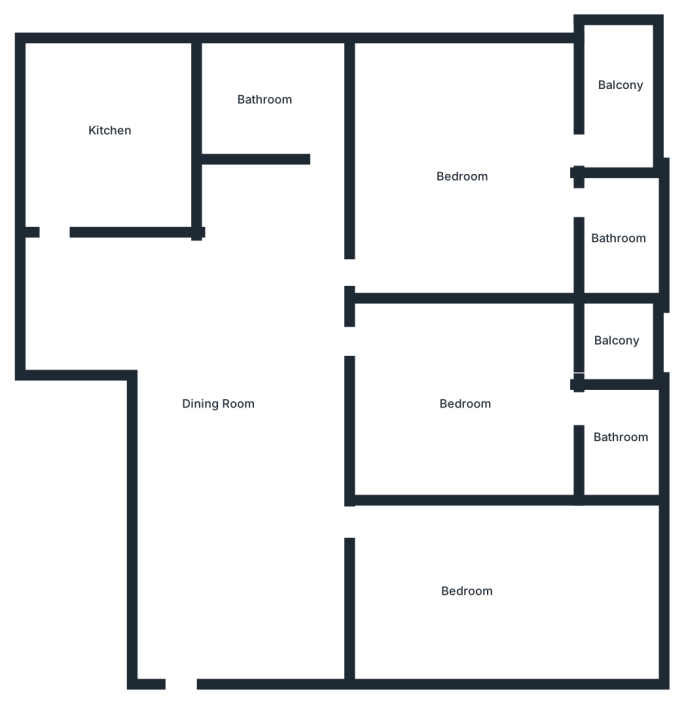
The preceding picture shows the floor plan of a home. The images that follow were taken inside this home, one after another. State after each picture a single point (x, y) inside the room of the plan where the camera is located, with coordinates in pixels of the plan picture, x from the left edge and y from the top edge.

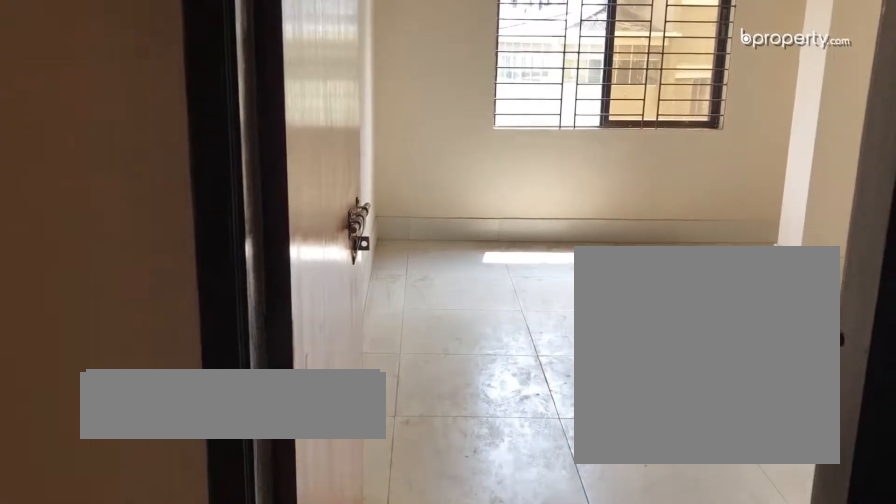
(467, 589)
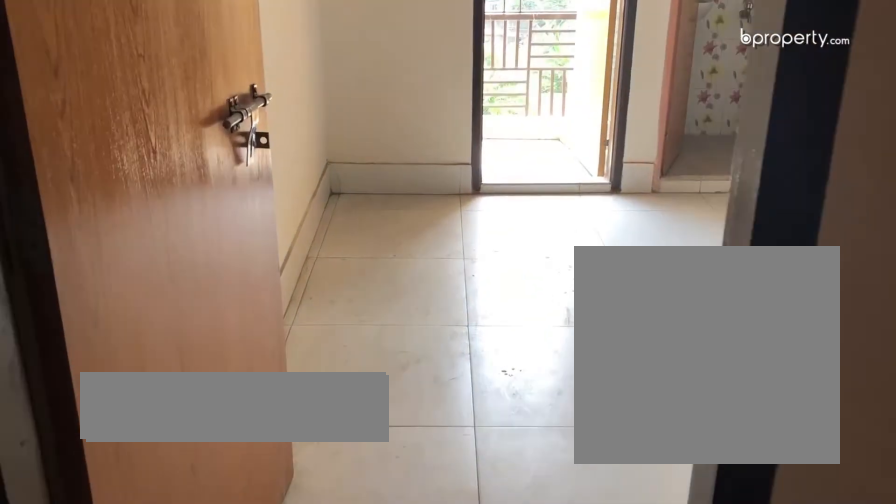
(468, 403)
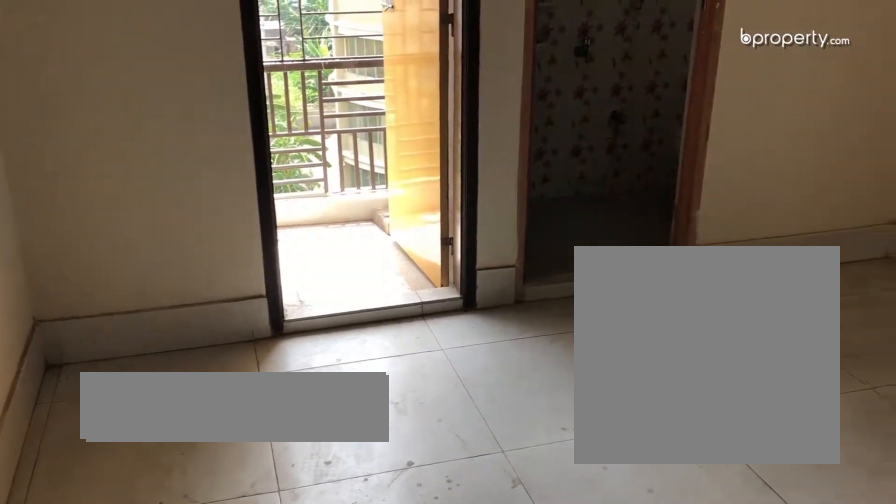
(468, 403)
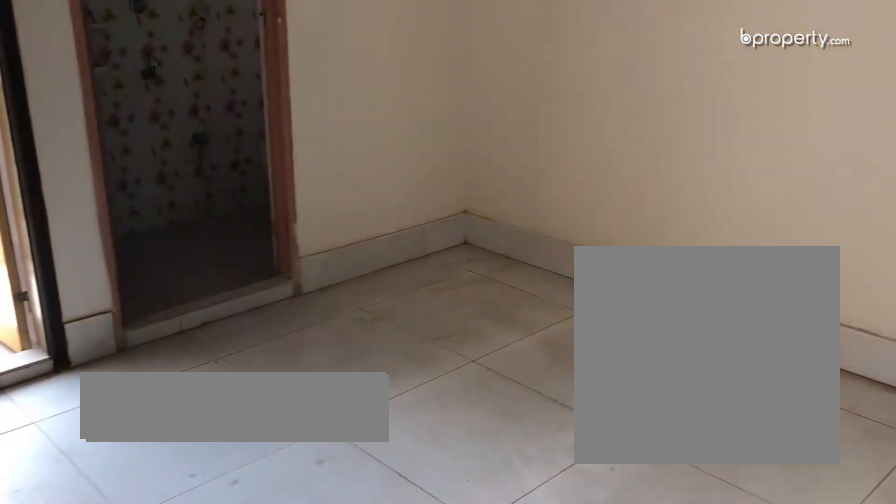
(468, 403)
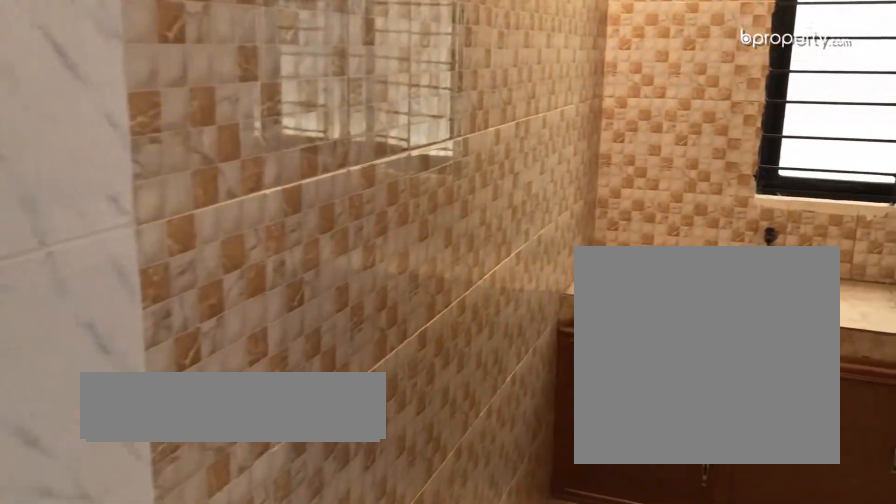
(123, 146)
